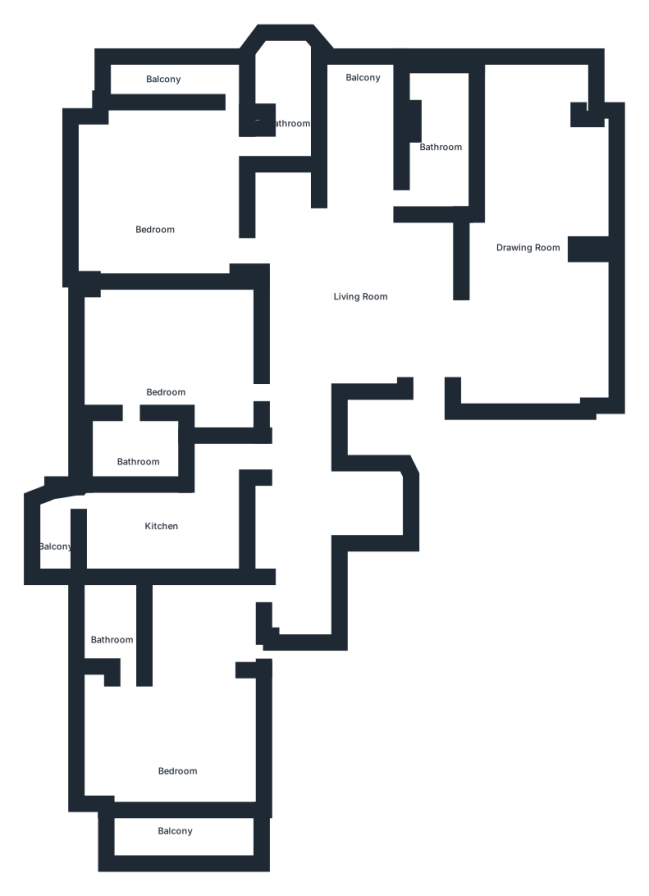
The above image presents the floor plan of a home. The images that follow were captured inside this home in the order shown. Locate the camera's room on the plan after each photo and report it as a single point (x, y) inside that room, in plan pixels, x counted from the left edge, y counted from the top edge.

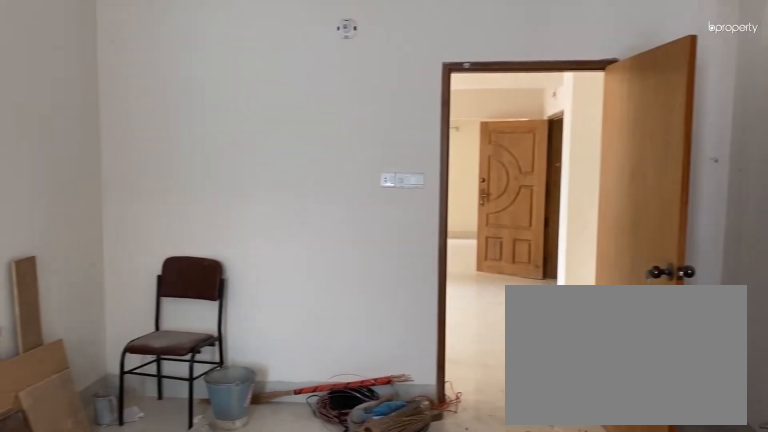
(165, 366)
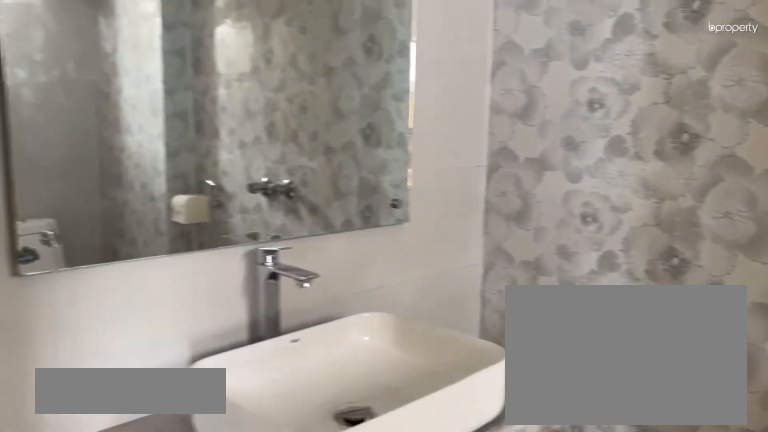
(133, 454)
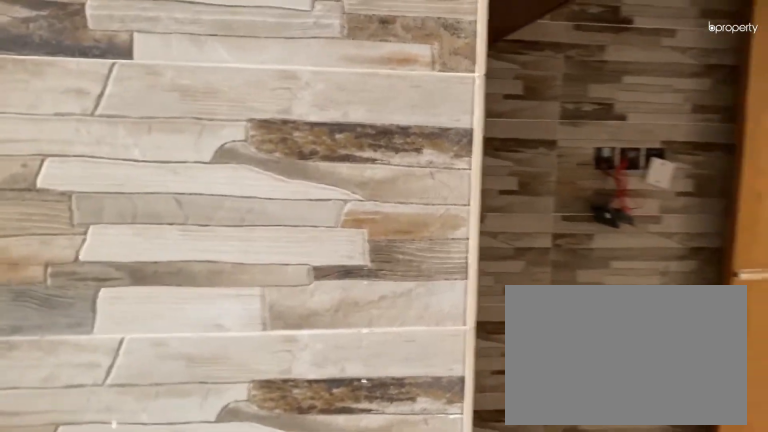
(156, 540)
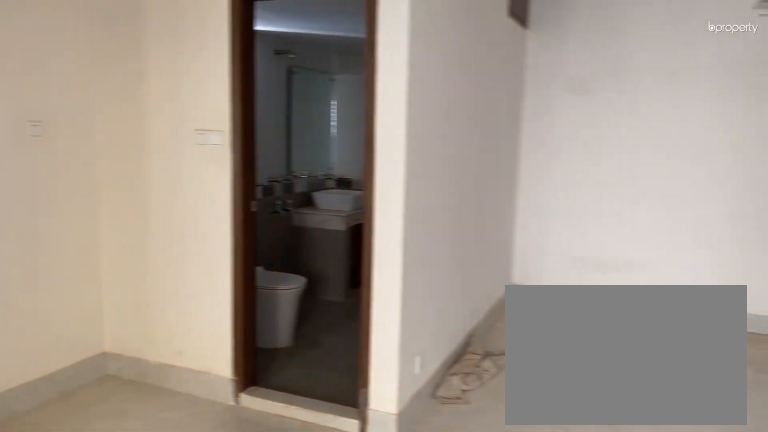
(179, 727)
